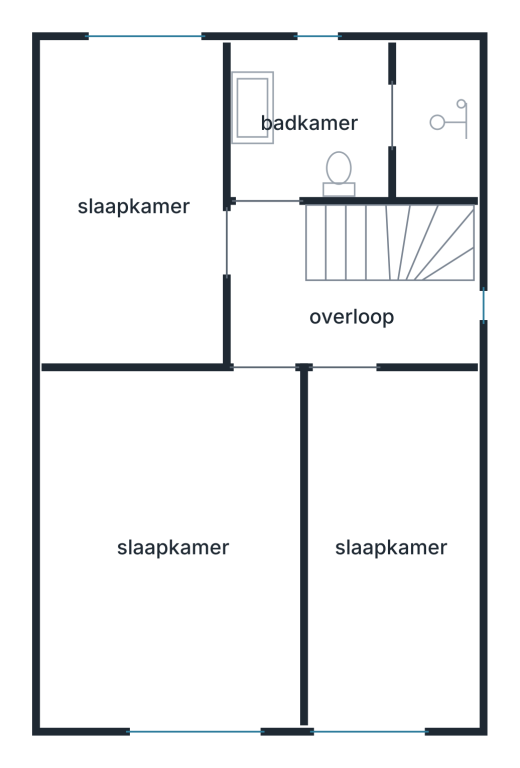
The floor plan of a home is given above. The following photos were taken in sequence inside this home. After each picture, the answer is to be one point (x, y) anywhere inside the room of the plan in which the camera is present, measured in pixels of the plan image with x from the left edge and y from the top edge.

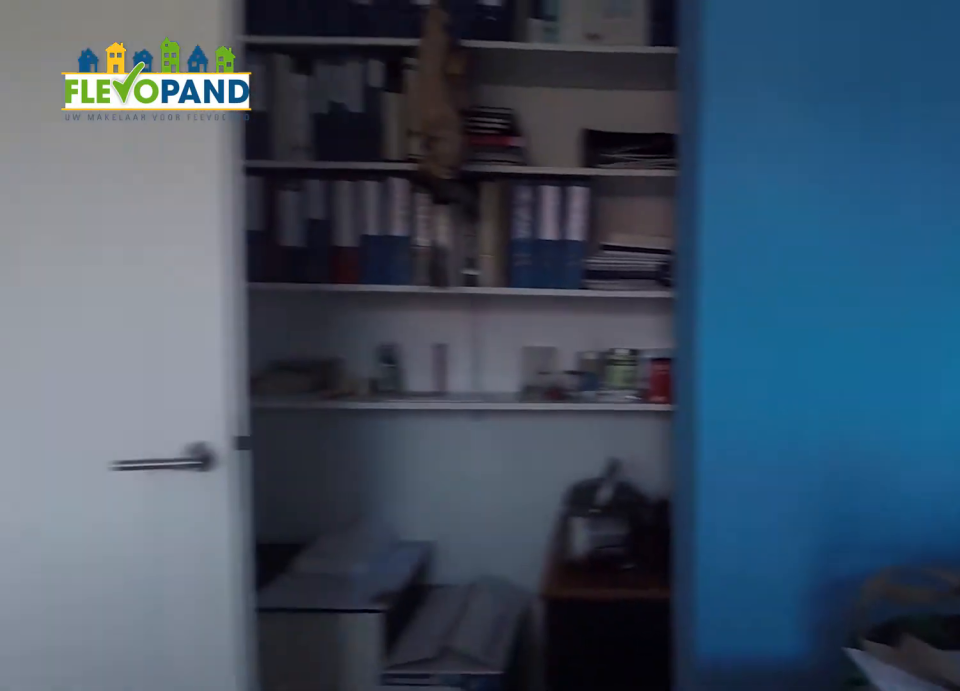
(133, 202)
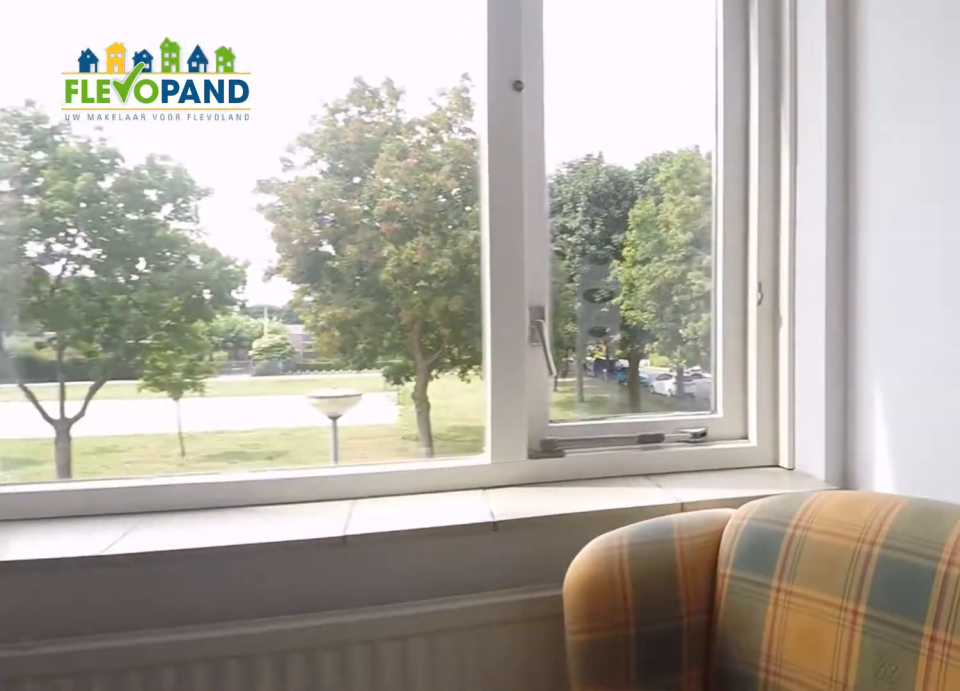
(391, 548)
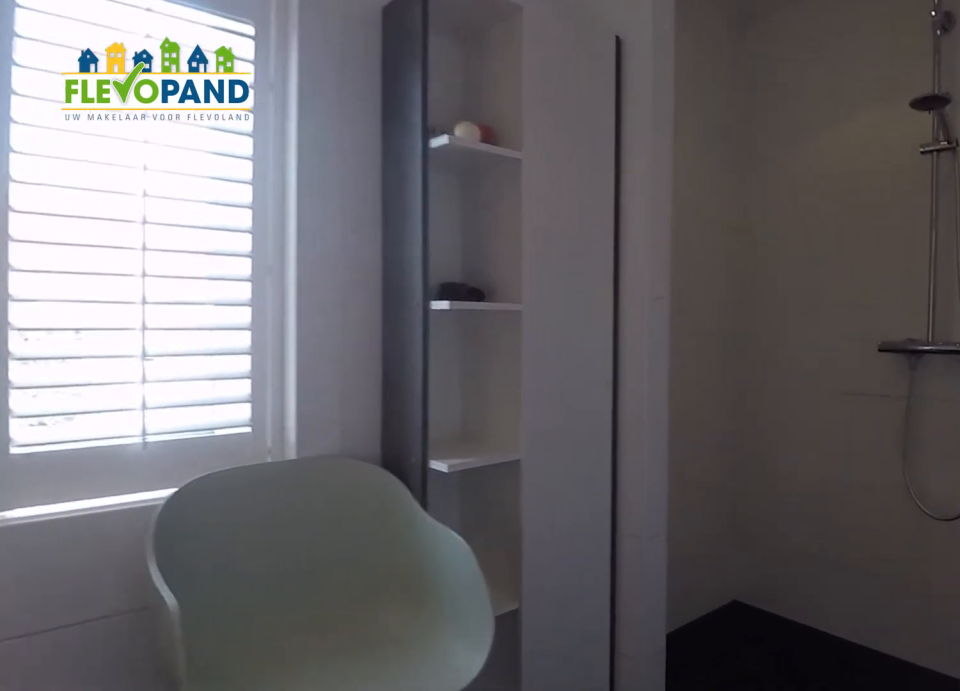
(251, 107)
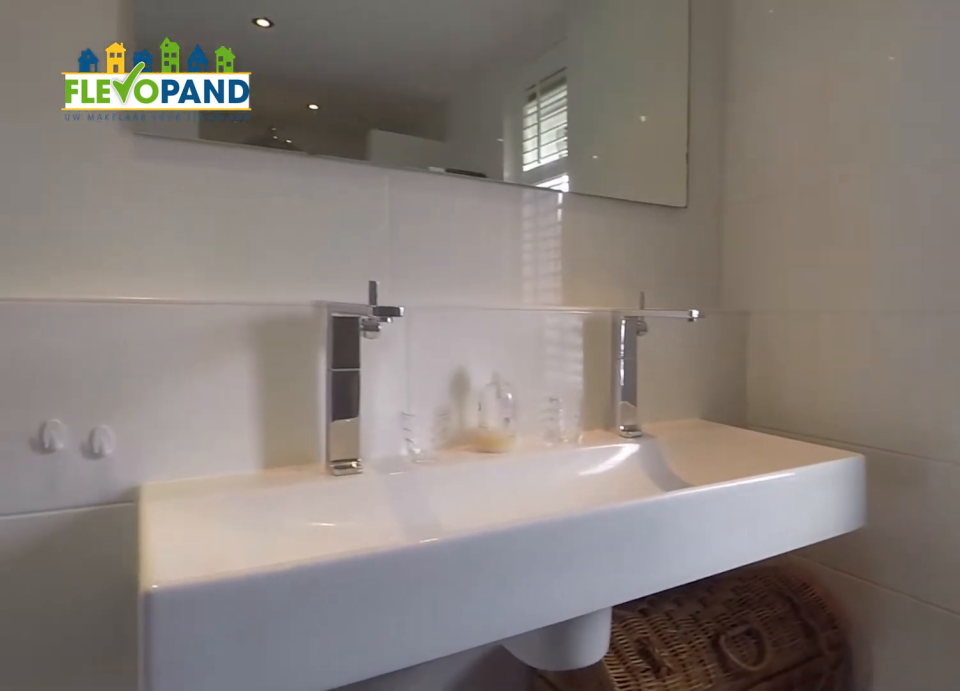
(251, 107)
